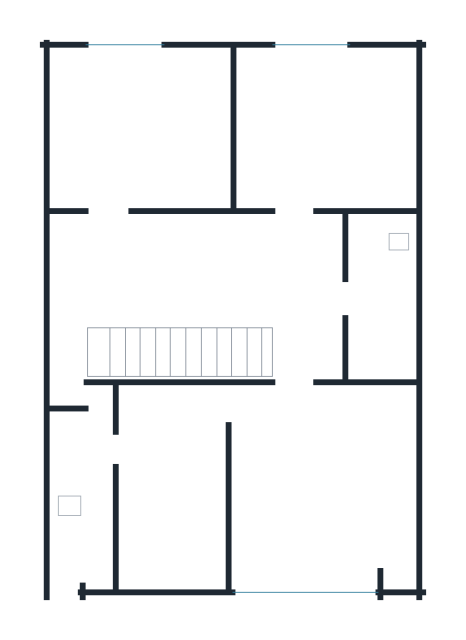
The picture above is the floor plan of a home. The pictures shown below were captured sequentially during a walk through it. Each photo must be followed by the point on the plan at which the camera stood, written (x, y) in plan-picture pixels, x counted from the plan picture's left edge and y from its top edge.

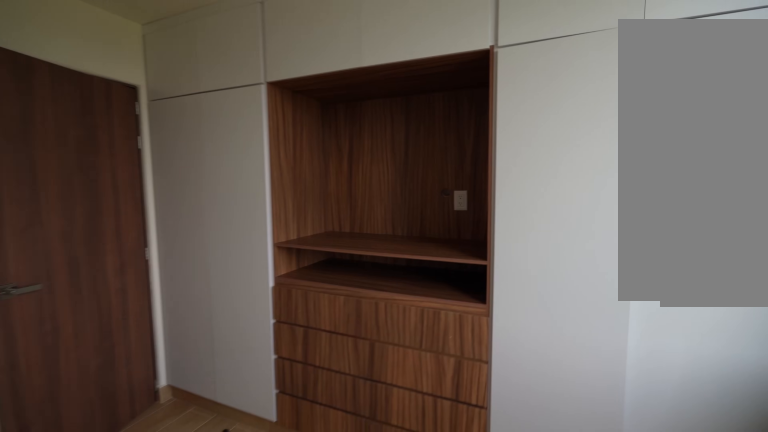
(349, 84)
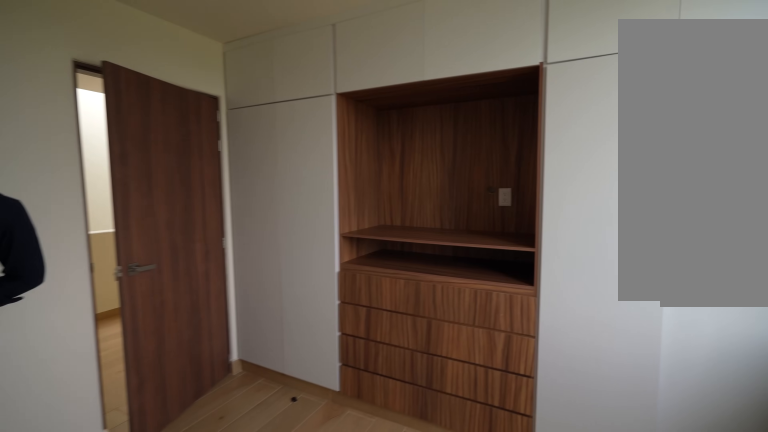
(344, 84)
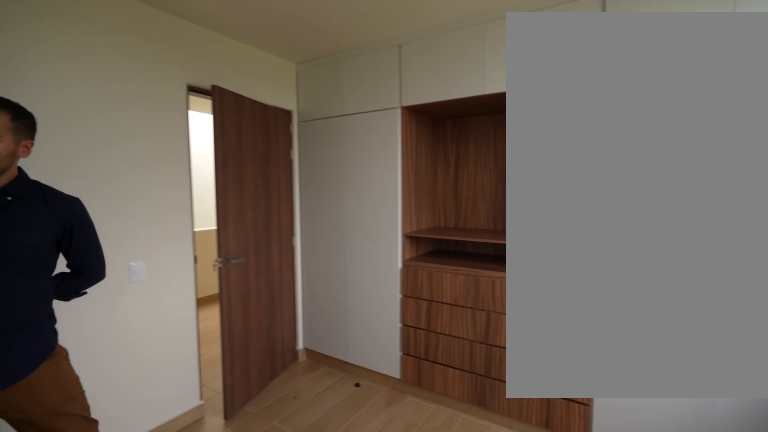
(340, 84)
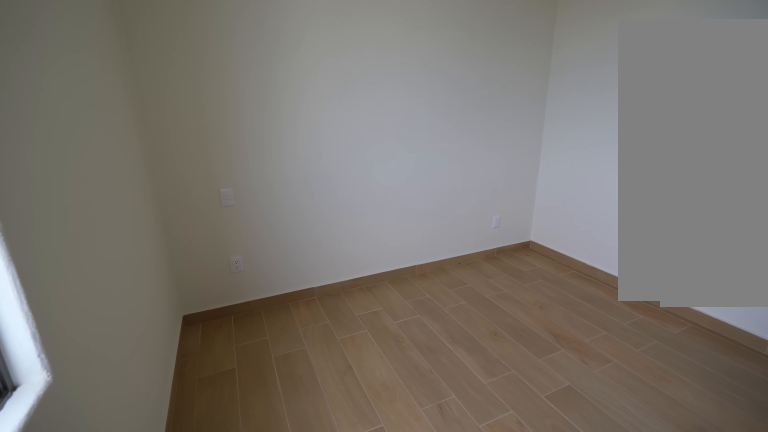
(283, 66)
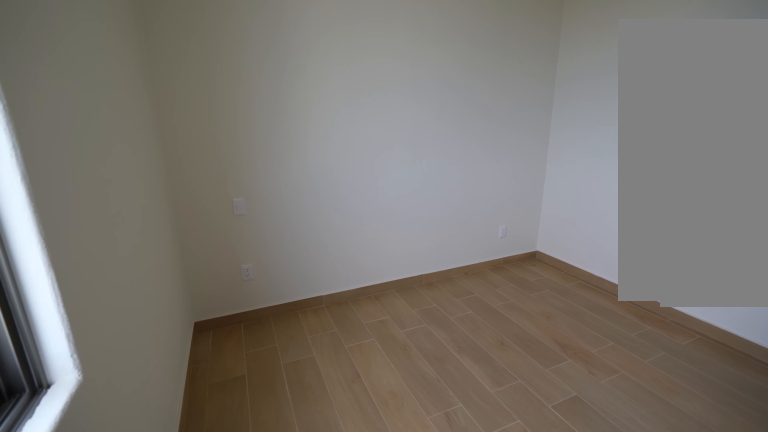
(283, 66)
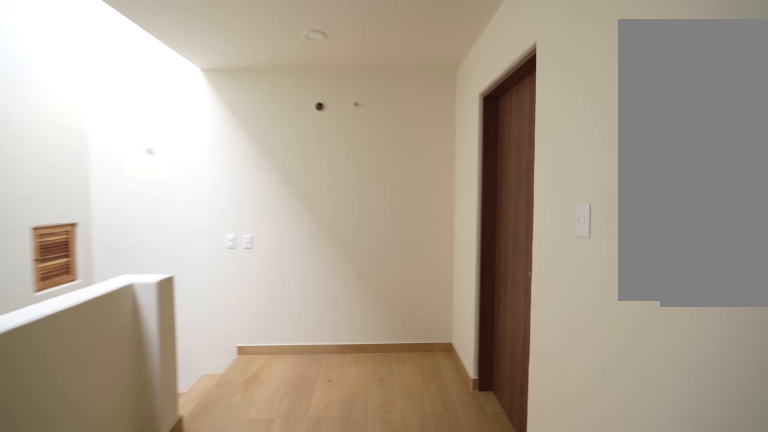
(287, 222)
